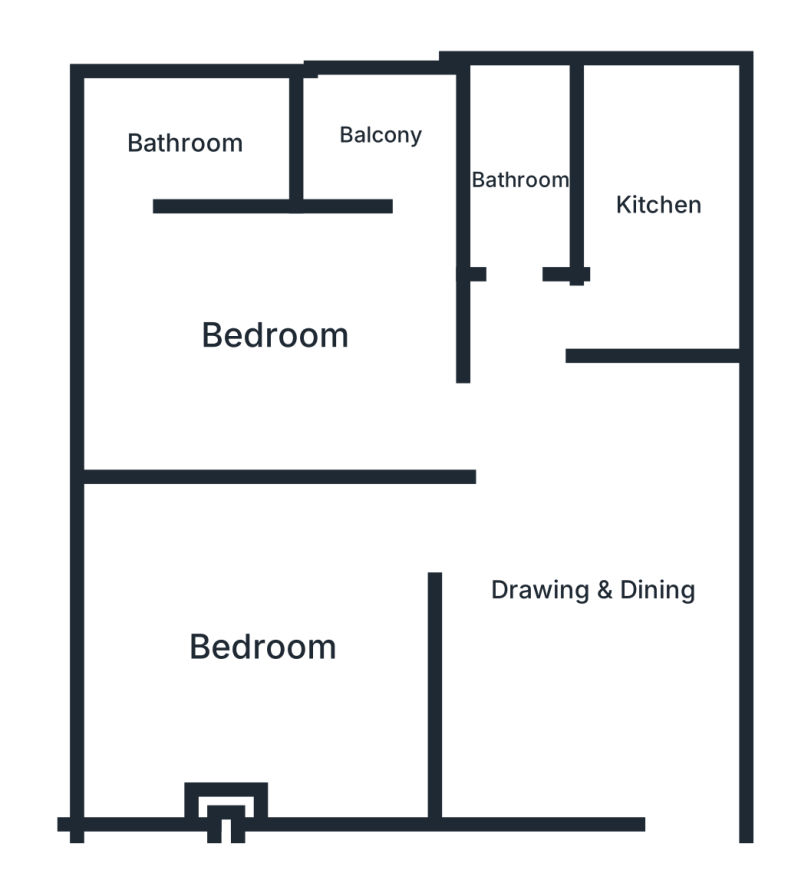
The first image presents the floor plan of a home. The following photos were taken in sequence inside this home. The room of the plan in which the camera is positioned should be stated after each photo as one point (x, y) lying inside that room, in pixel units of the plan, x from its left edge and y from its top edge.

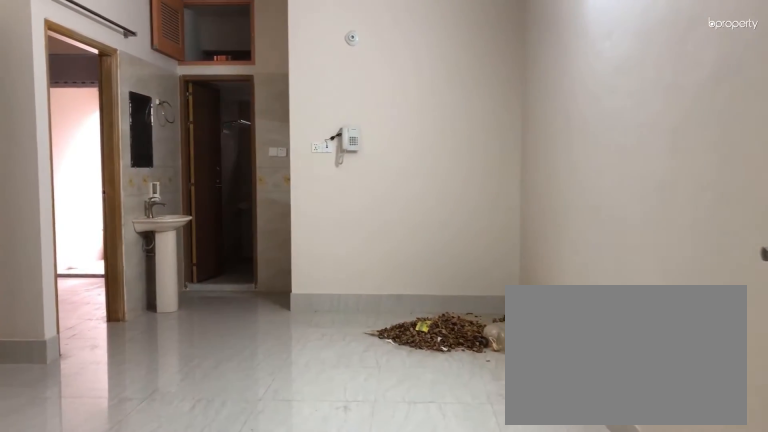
(592, 593)
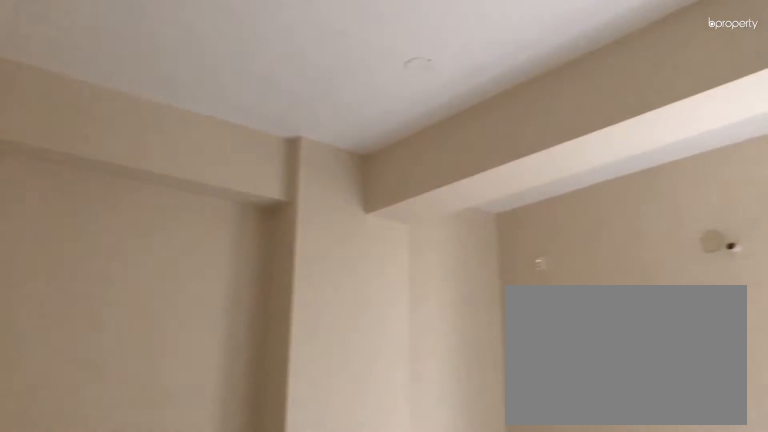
(260, 646)
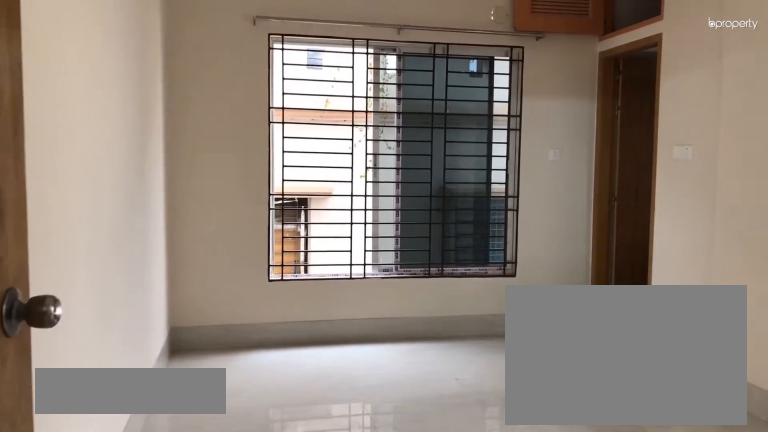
(278, 329)
